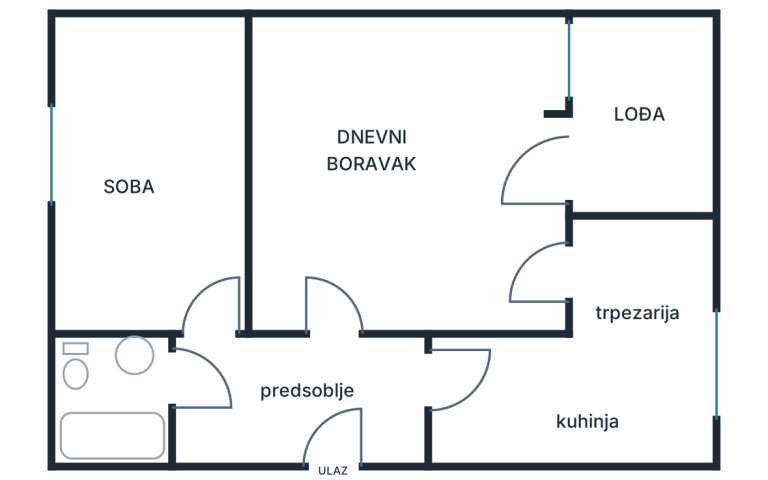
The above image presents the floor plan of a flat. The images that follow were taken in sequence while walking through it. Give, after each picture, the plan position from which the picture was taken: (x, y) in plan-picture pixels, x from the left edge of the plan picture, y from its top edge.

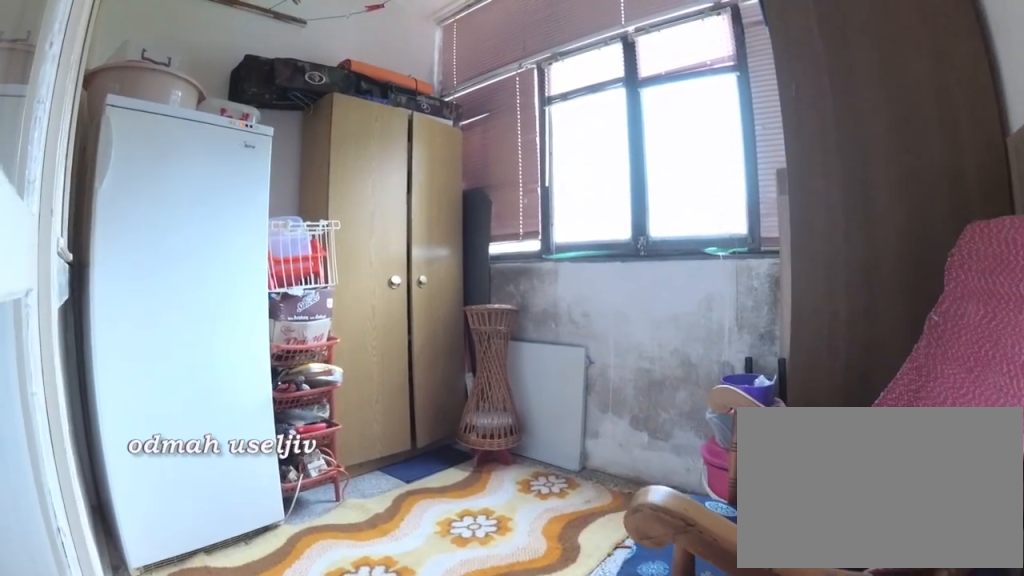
(569, 172)
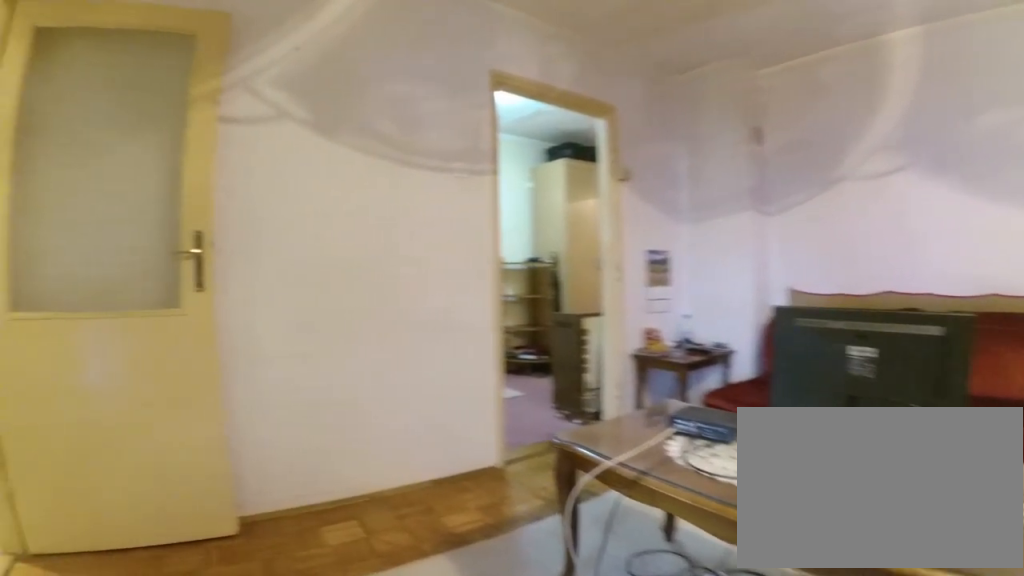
(514, 169)
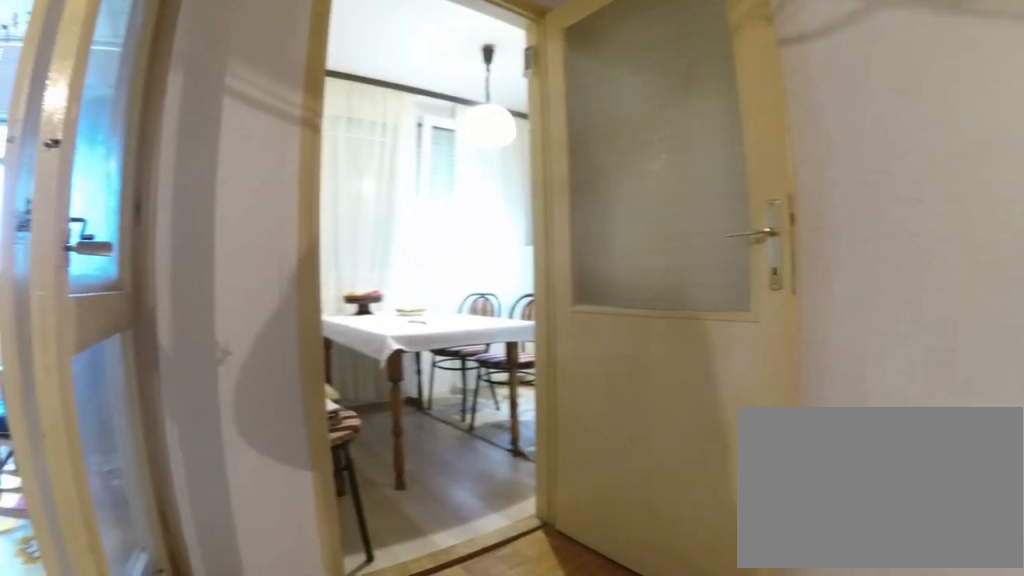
(472, 212)
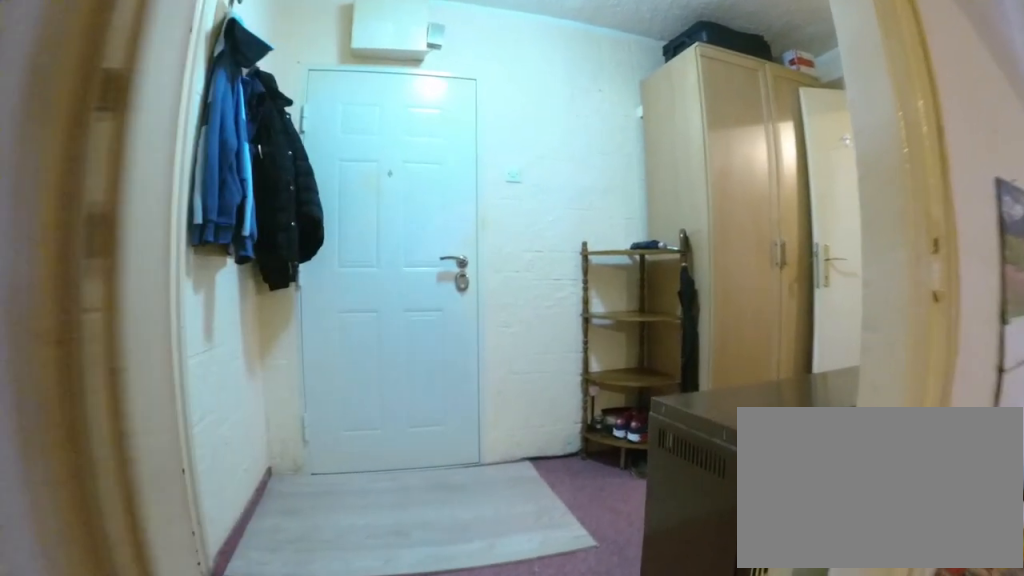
(368, 256)
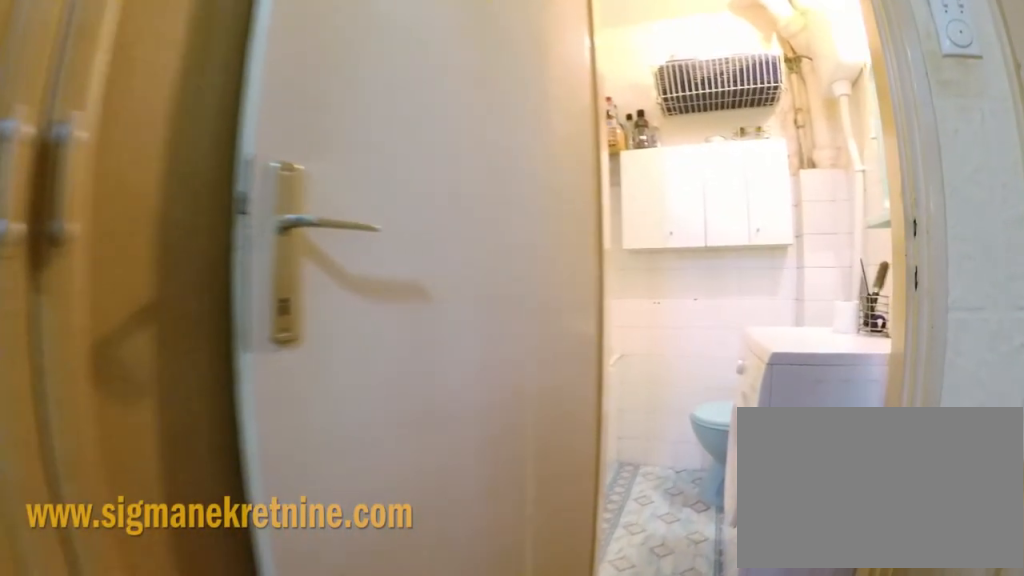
(249, 375)
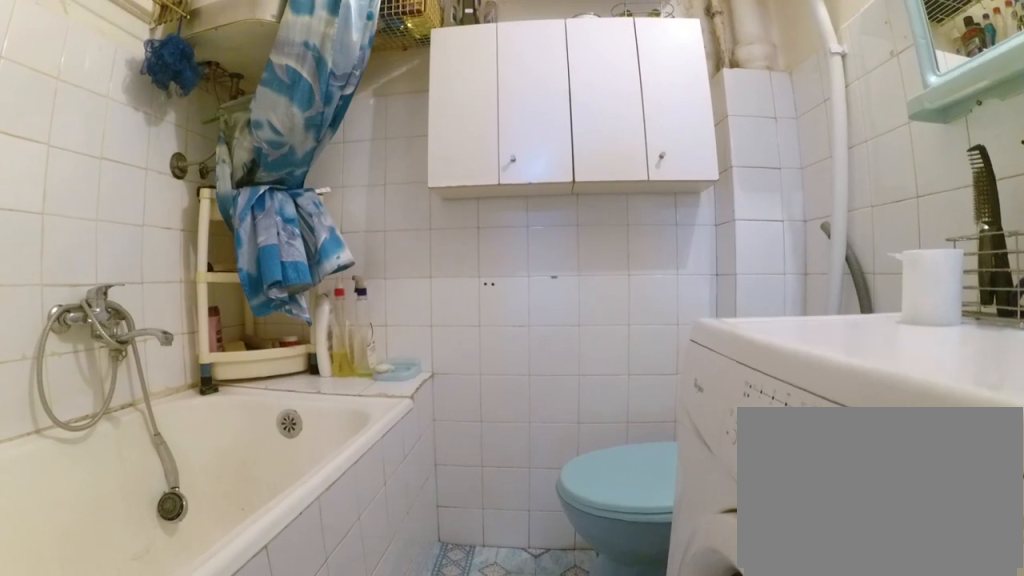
(184, 374)
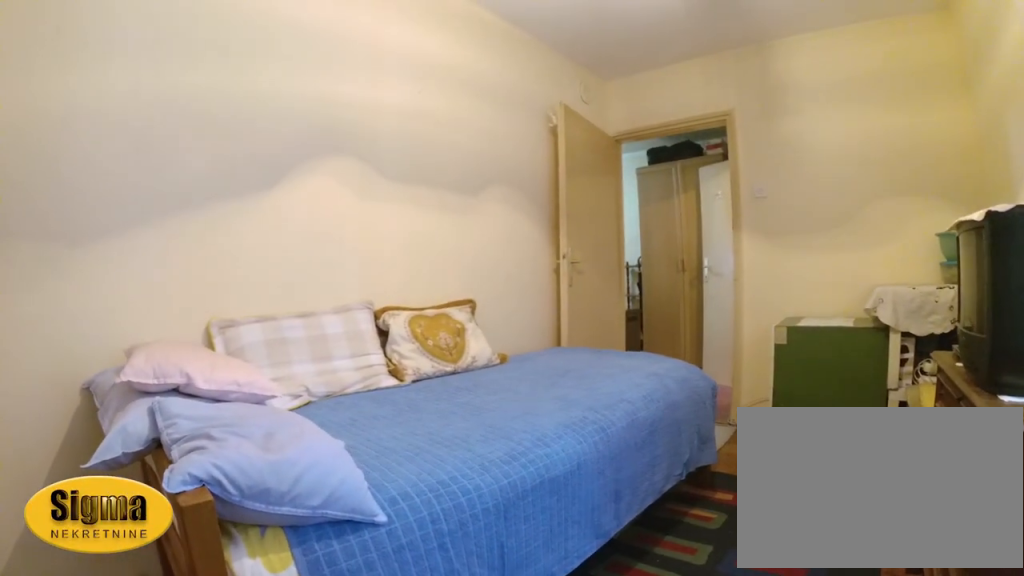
(94, 102)
